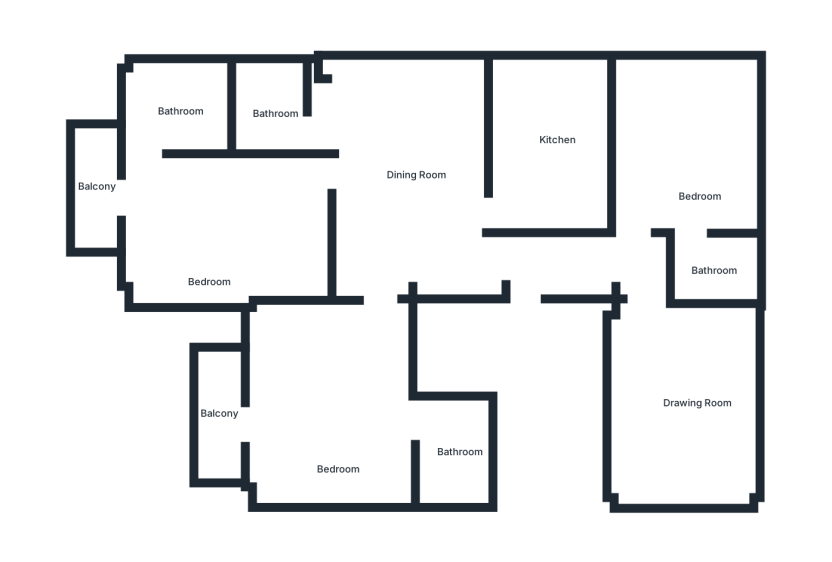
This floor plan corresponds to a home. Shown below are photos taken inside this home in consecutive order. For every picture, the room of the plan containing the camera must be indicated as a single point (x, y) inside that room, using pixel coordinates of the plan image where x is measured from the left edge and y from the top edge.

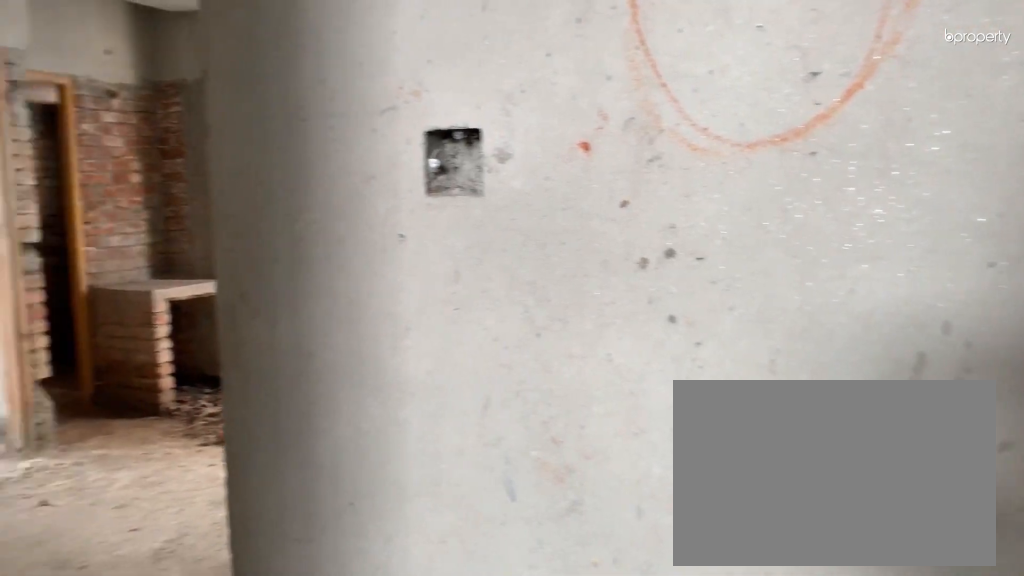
(493, 265)
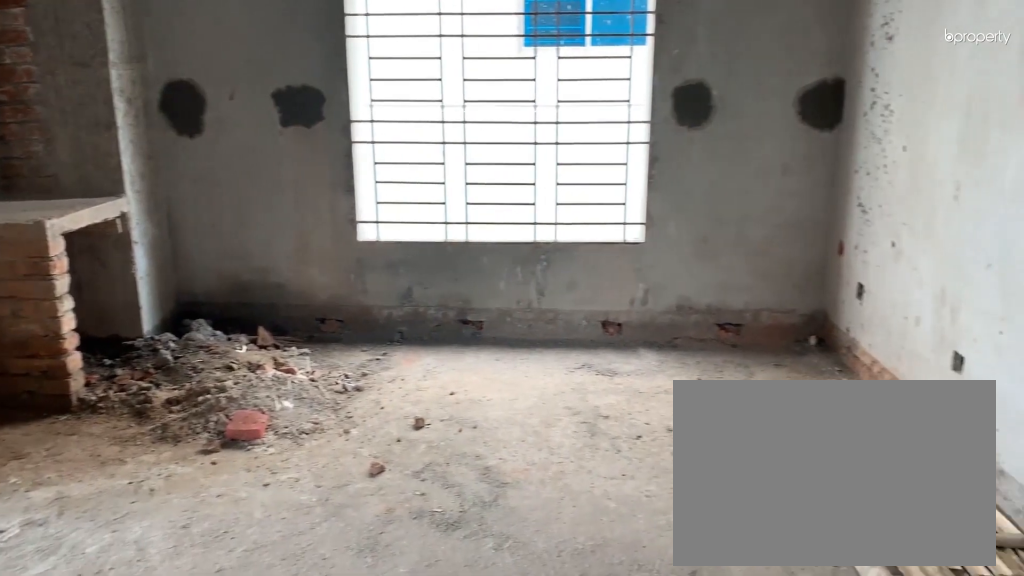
(403, 160)
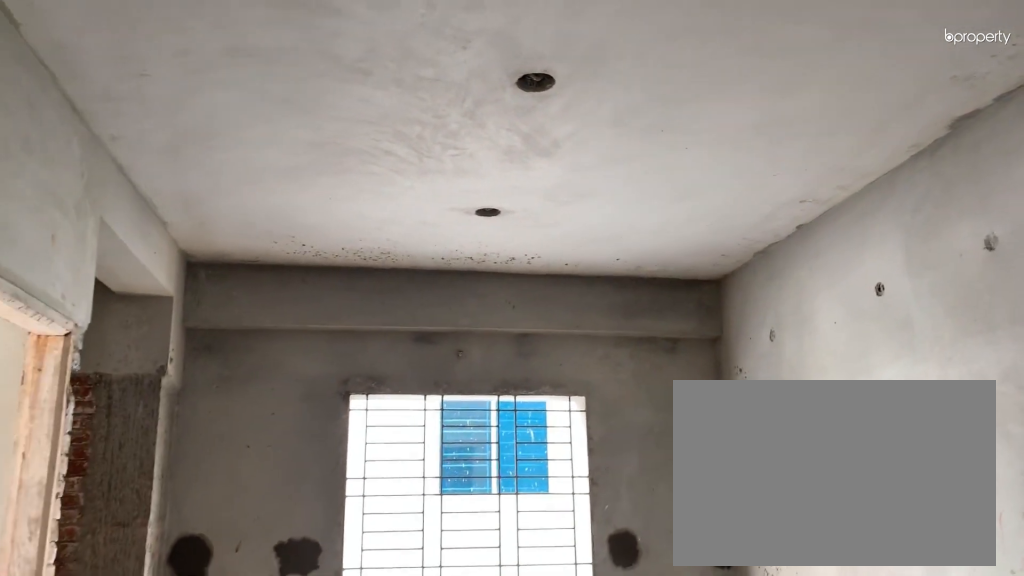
(403, 161)
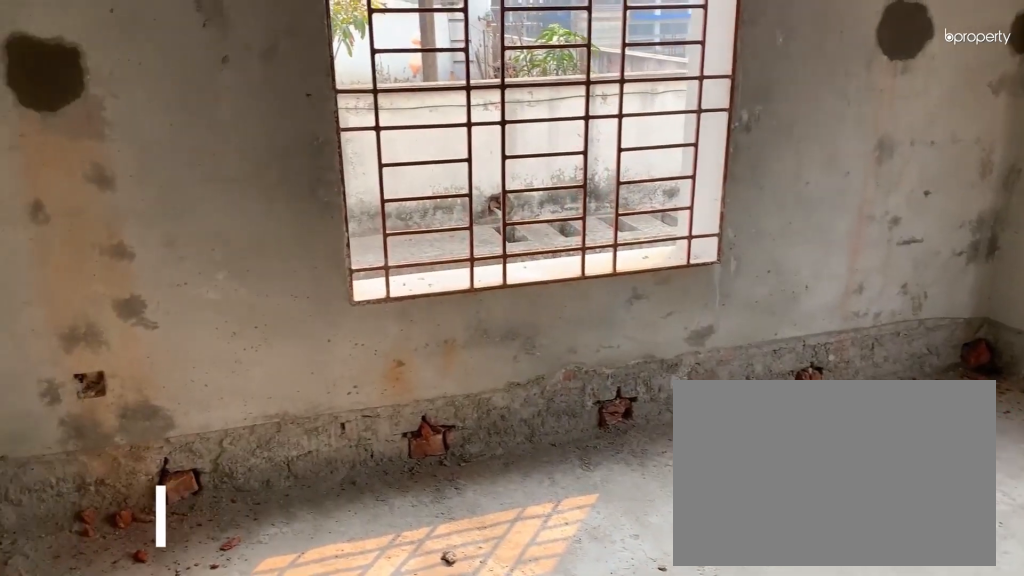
(696, 388)
